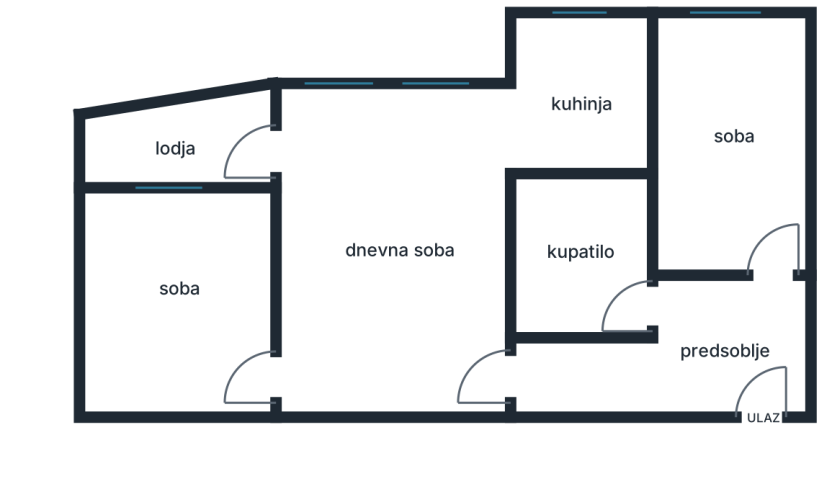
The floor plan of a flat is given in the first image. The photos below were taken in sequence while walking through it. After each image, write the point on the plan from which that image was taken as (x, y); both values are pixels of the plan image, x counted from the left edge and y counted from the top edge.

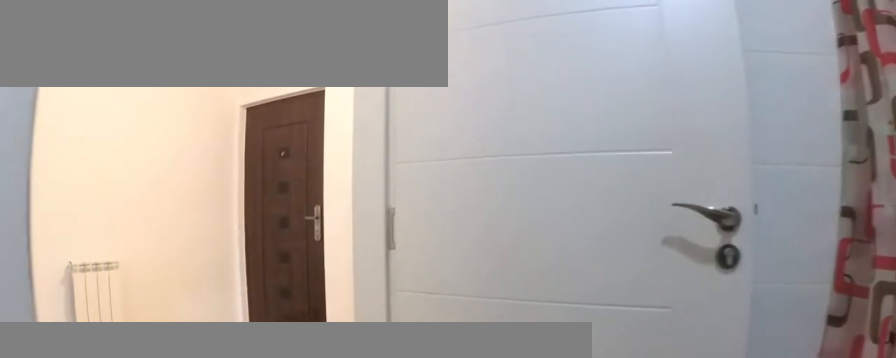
(579, 263)
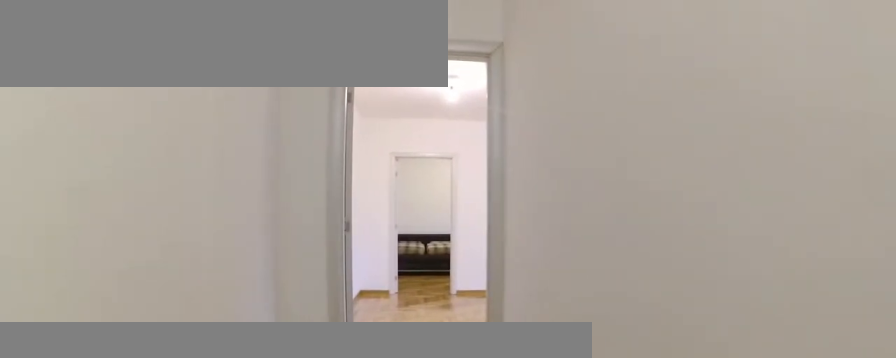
(671, 363)
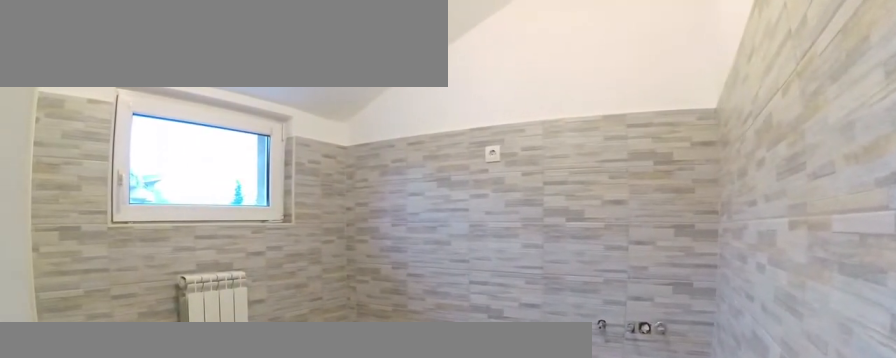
(502, 169)
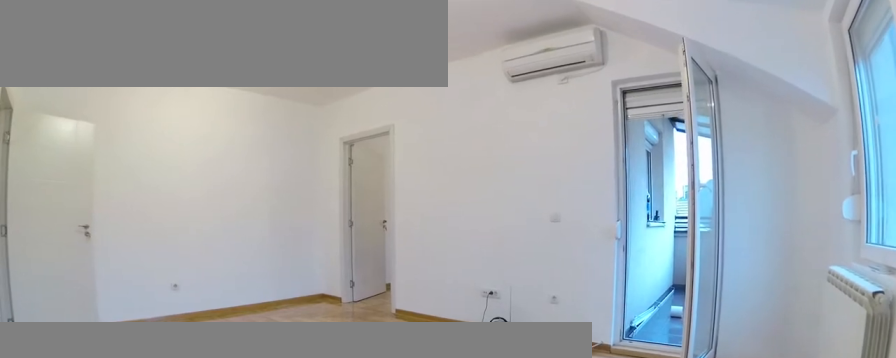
(502, 133)
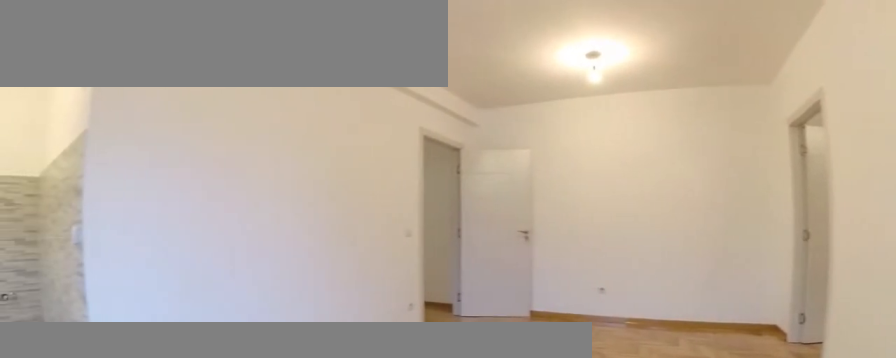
(313, 114)
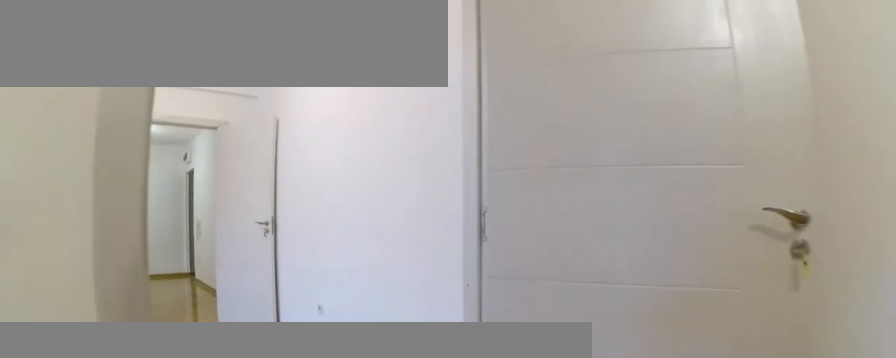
(223, 331)
